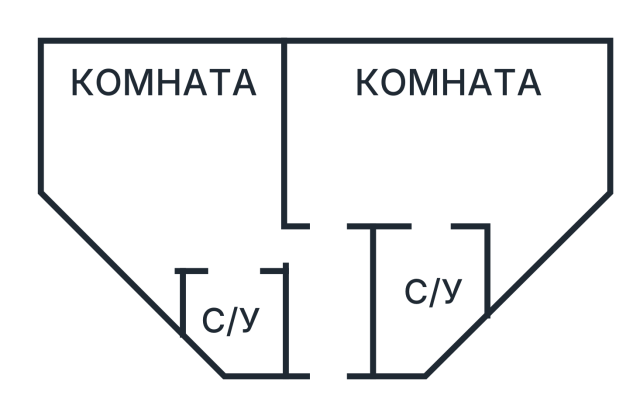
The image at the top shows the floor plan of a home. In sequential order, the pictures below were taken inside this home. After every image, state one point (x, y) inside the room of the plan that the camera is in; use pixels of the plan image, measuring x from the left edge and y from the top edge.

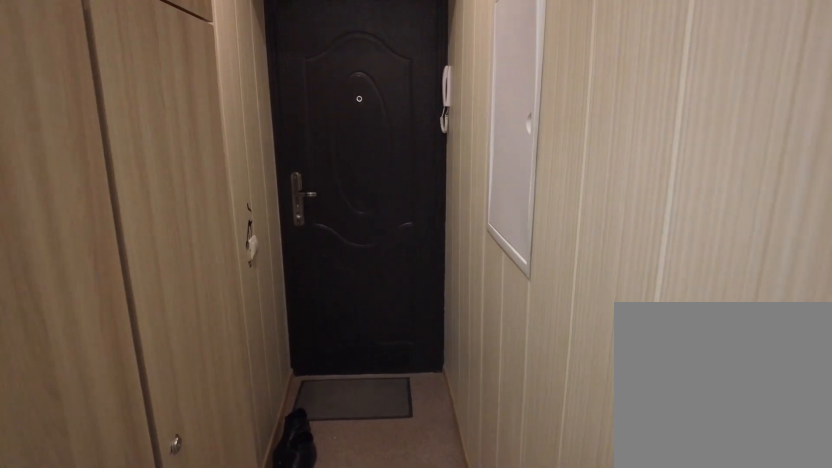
(336, 317)
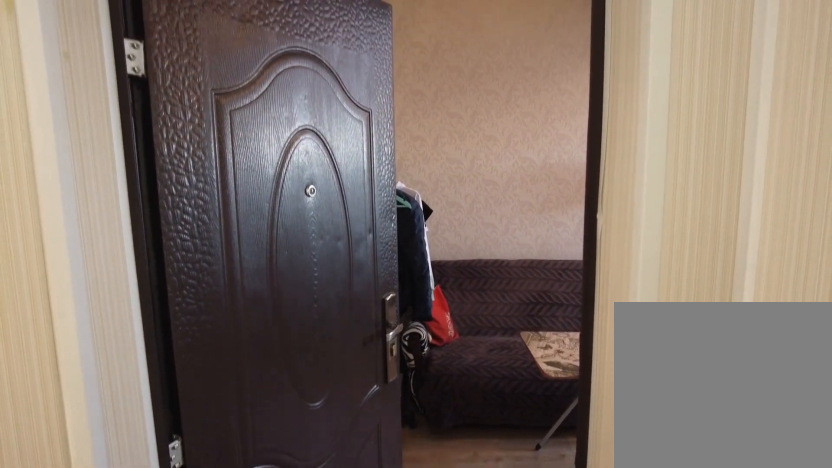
(336, 317)
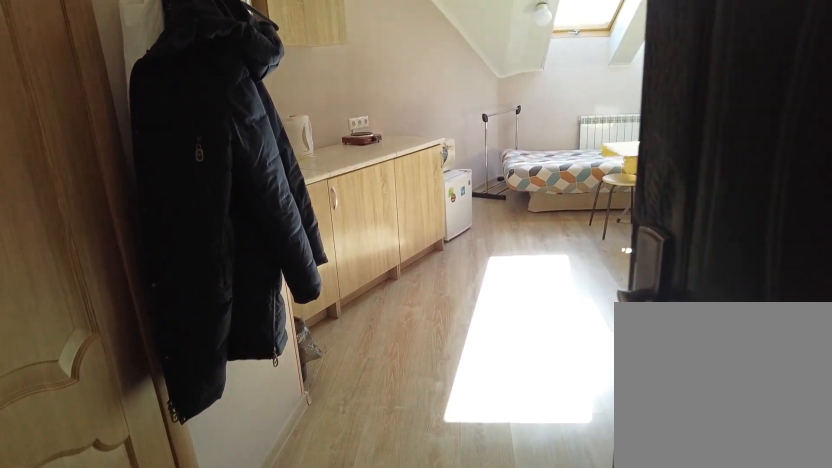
(307, 257)
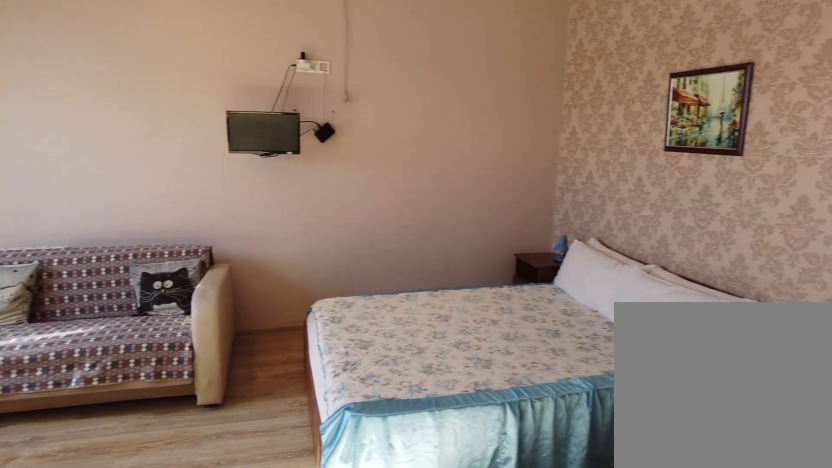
(209, 215)
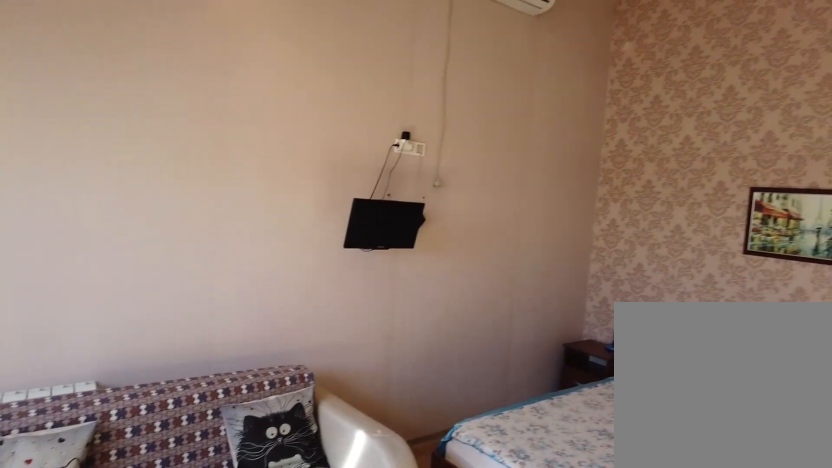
(209, 215)
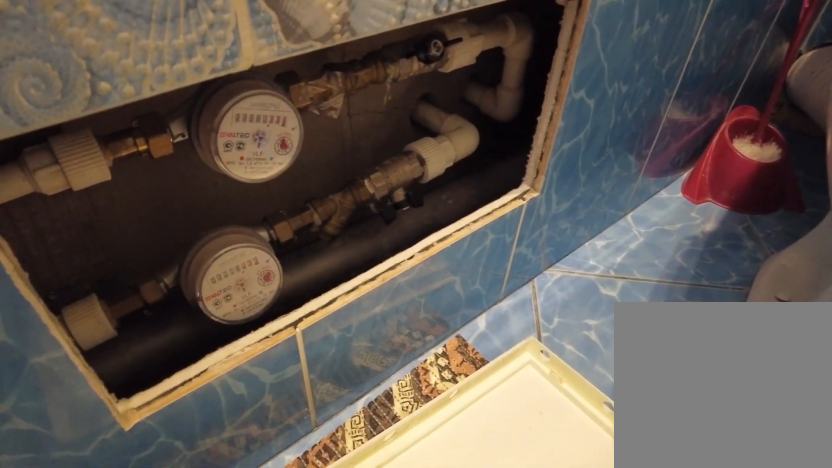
(247, 306)
